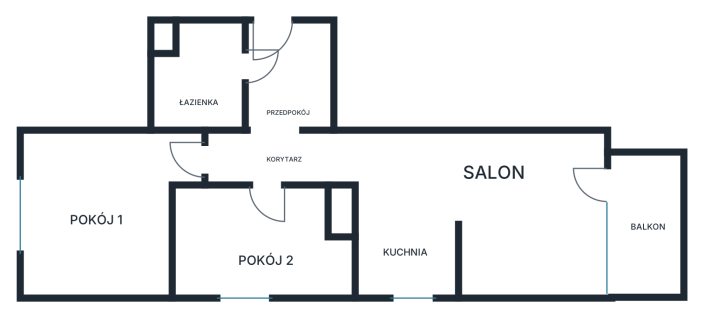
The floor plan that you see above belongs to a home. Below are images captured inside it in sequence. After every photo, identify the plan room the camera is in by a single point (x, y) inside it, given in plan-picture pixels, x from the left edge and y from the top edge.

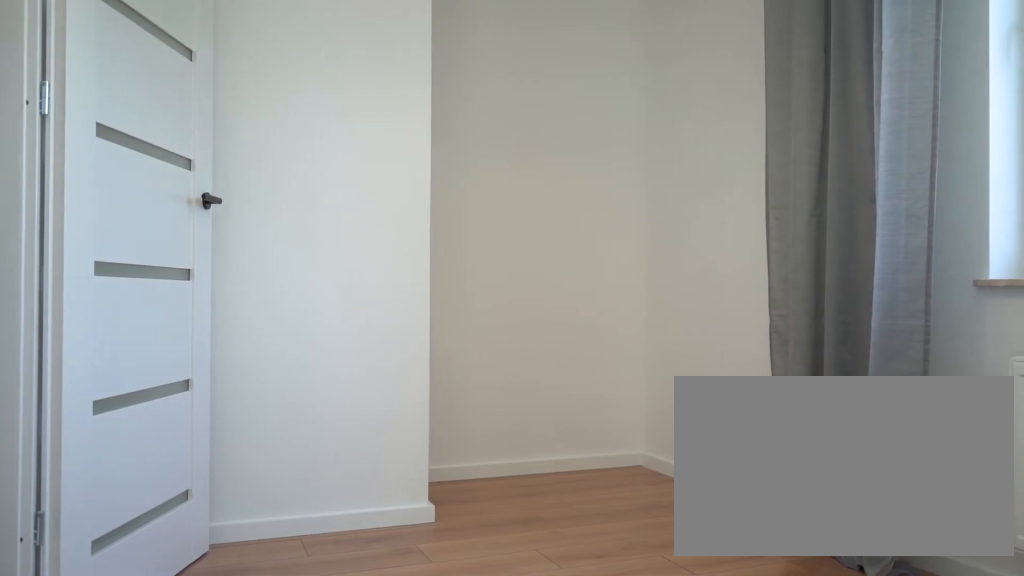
(269, 244)
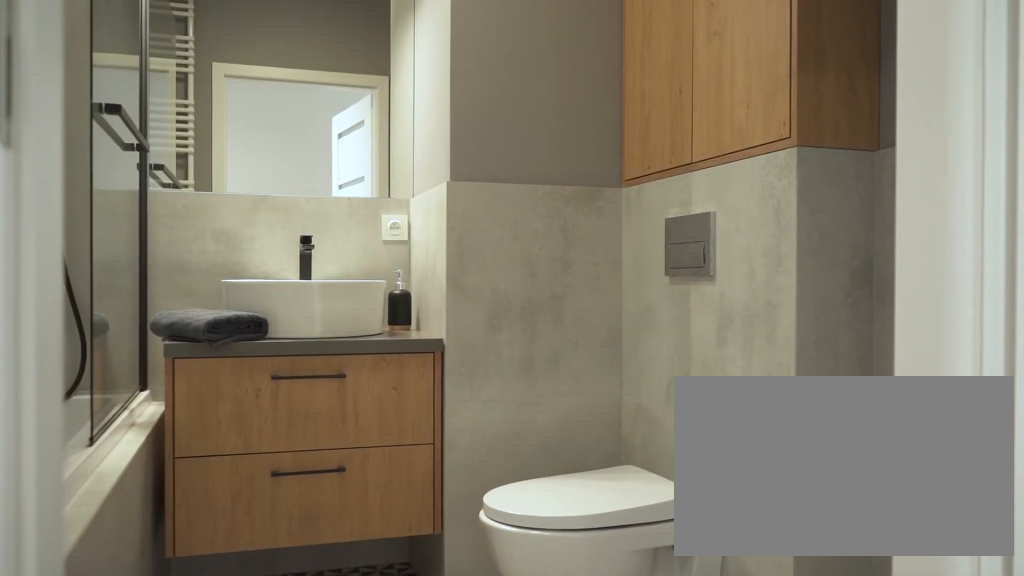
(233, 76)
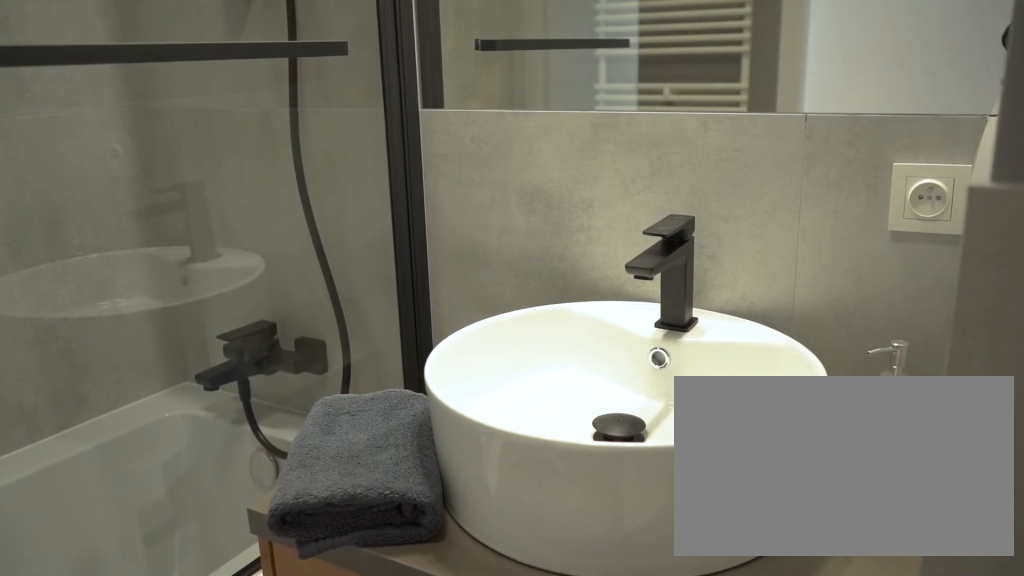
(201, 84)
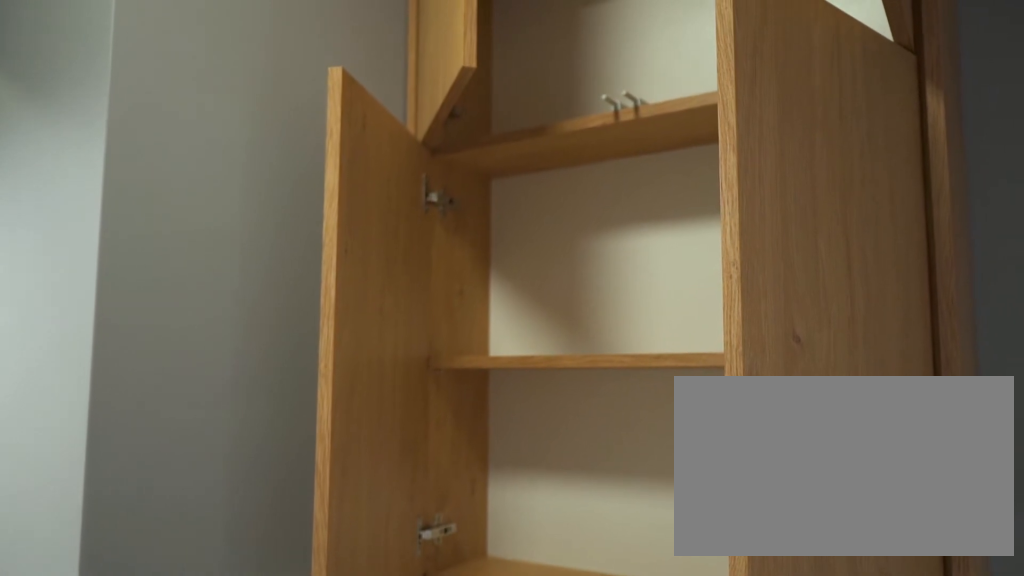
(198, 76)
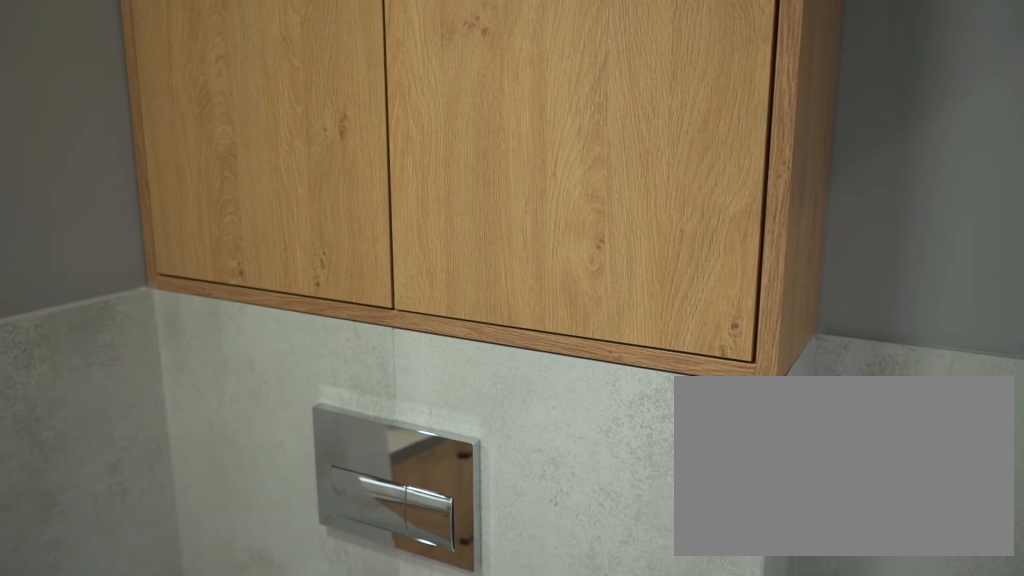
(198, 76)
